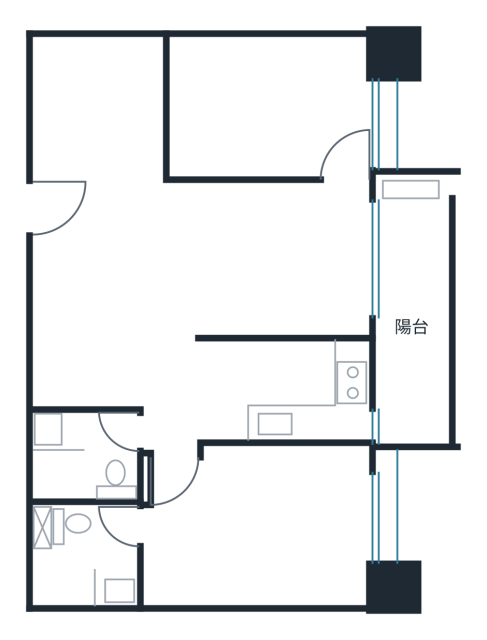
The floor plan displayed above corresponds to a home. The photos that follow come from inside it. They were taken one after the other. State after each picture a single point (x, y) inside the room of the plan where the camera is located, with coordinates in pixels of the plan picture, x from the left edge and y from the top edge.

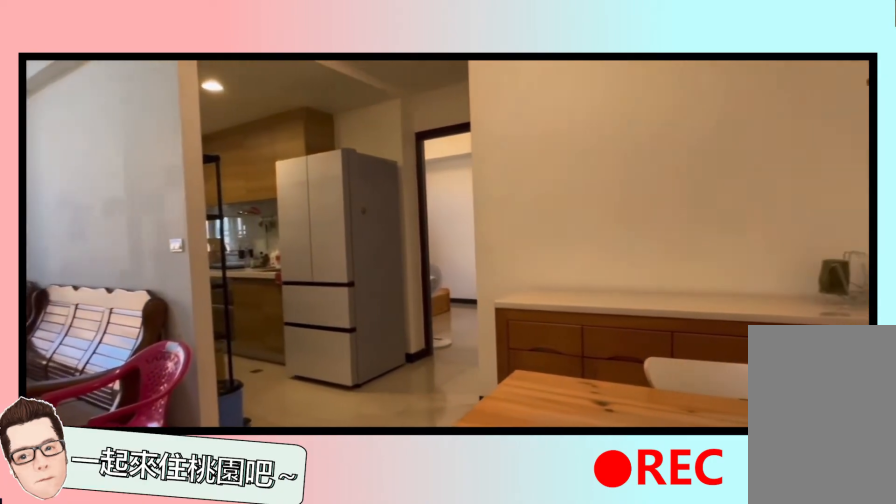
(197, 257)
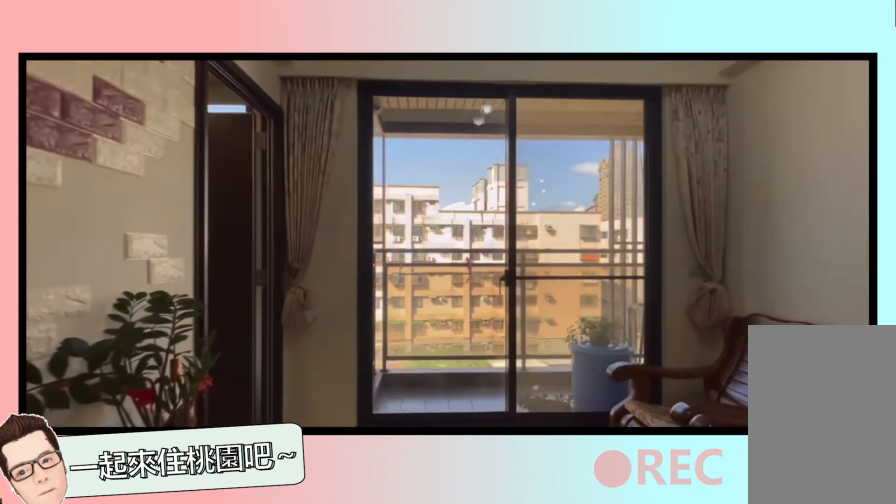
(197, 257)
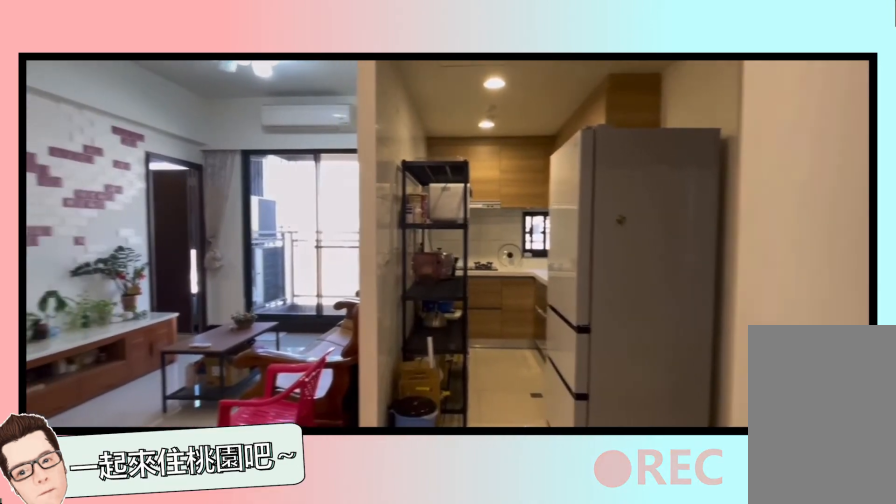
(115, 318)
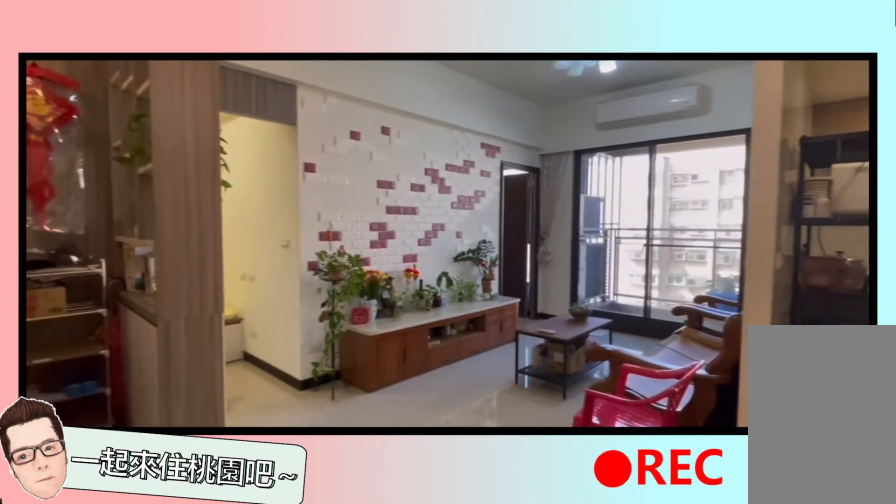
(115, 318)
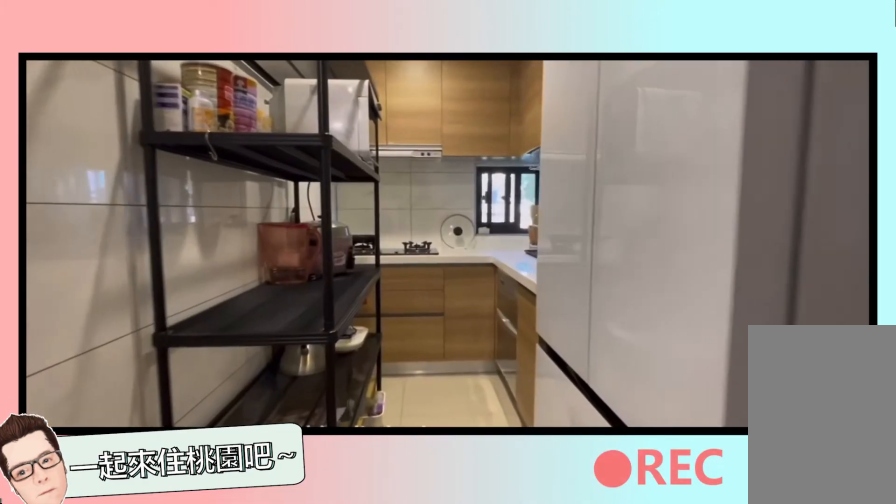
(252, 388)
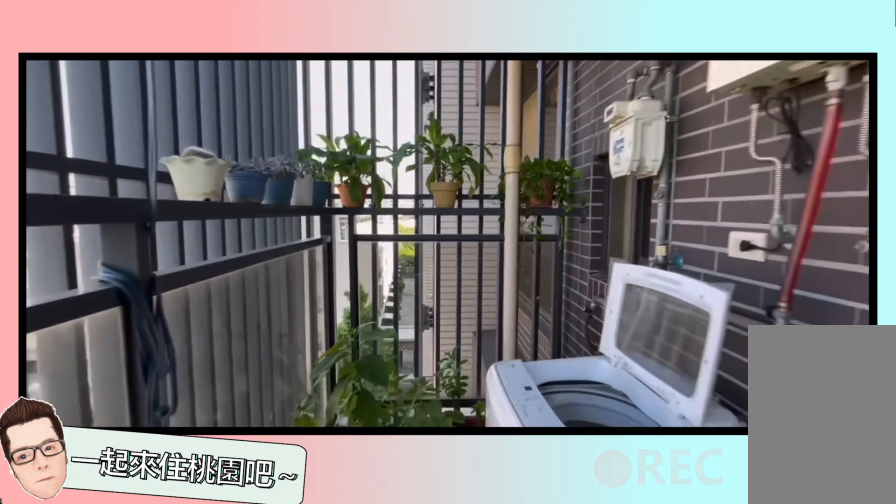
(414, 316)
